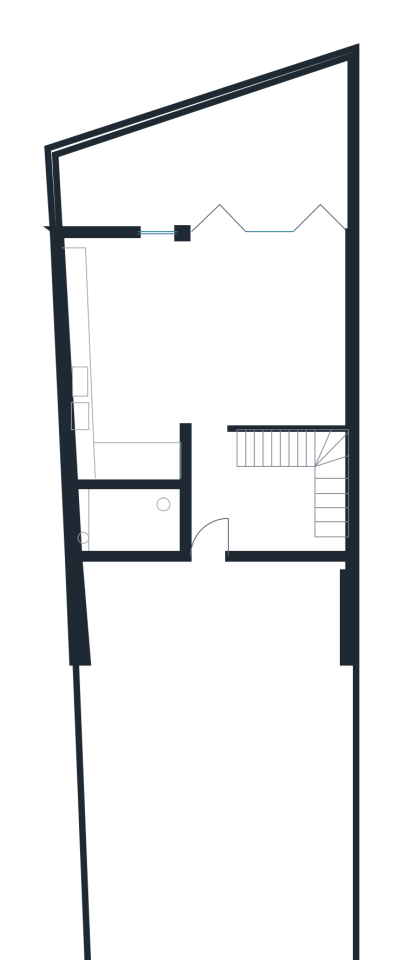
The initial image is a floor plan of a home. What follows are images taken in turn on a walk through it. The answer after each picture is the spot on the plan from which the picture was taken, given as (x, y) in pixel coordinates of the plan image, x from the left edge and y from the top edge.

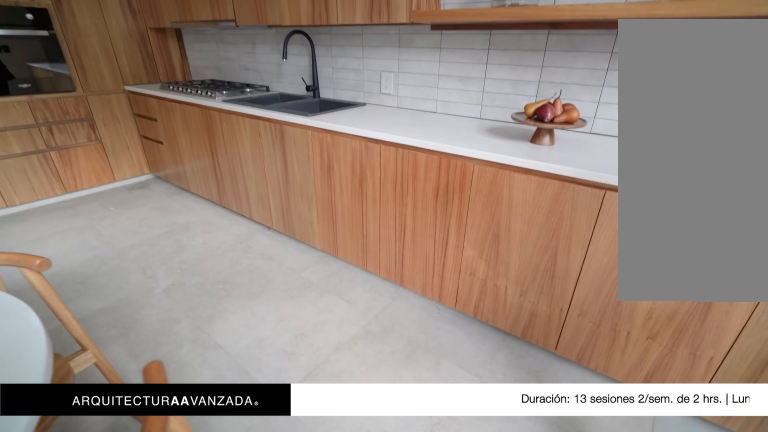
(133, 291)
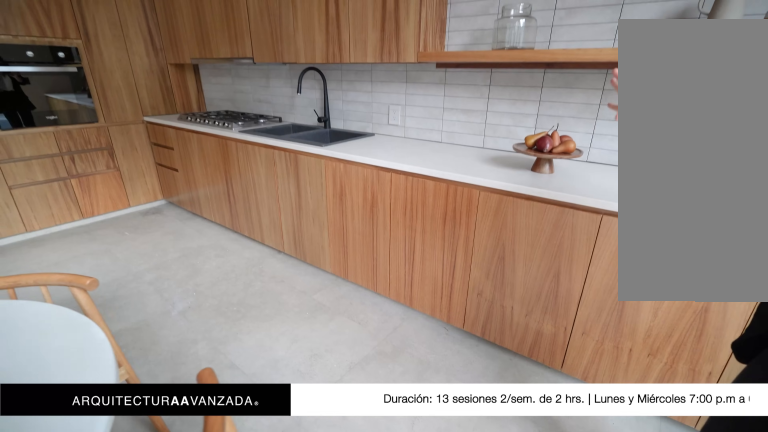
(132, 291)
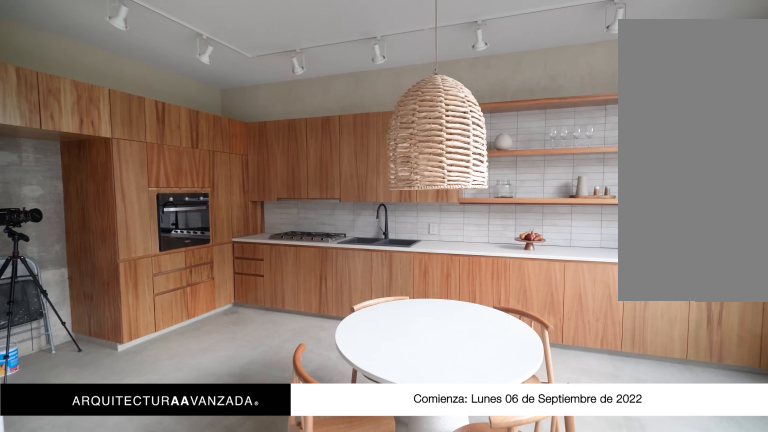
(183, 277)
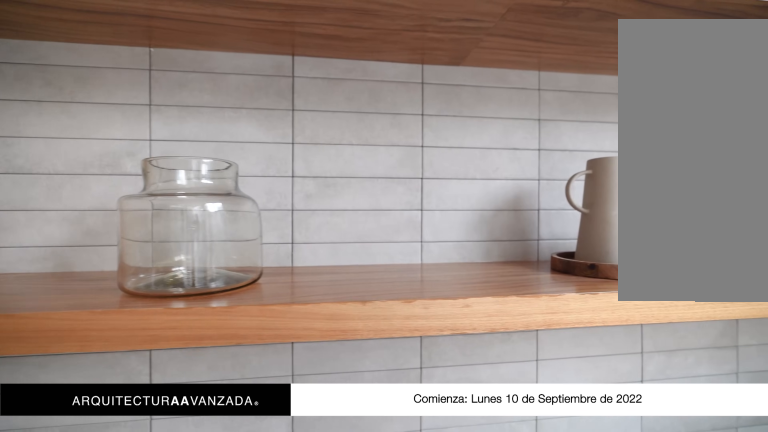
(104, 315)
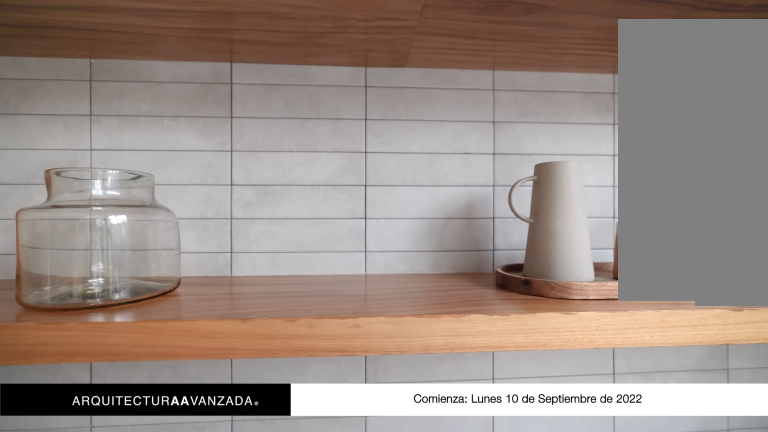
(103, 308)
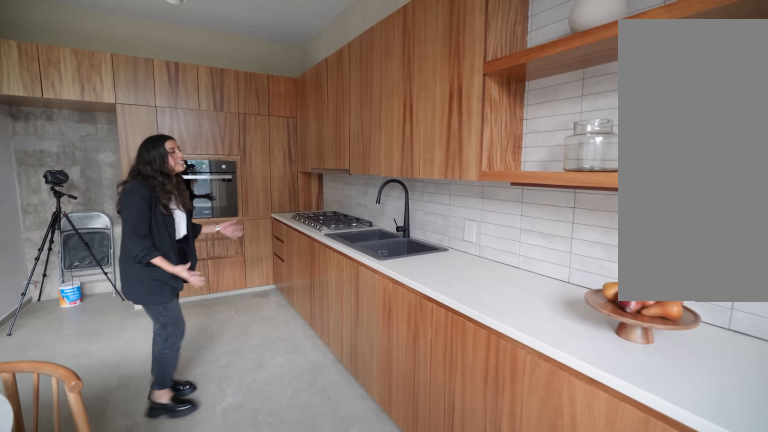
(113, 277)
